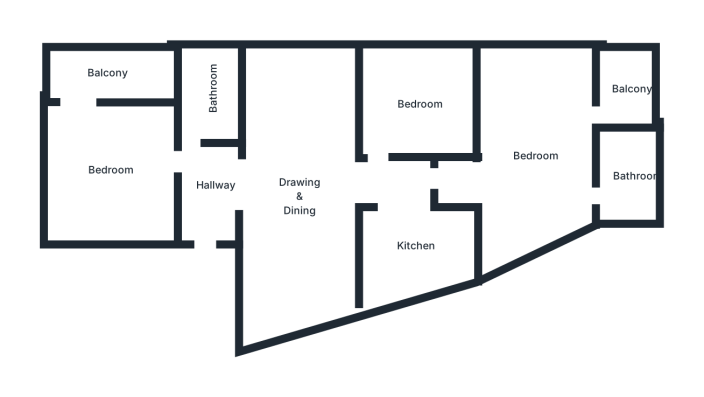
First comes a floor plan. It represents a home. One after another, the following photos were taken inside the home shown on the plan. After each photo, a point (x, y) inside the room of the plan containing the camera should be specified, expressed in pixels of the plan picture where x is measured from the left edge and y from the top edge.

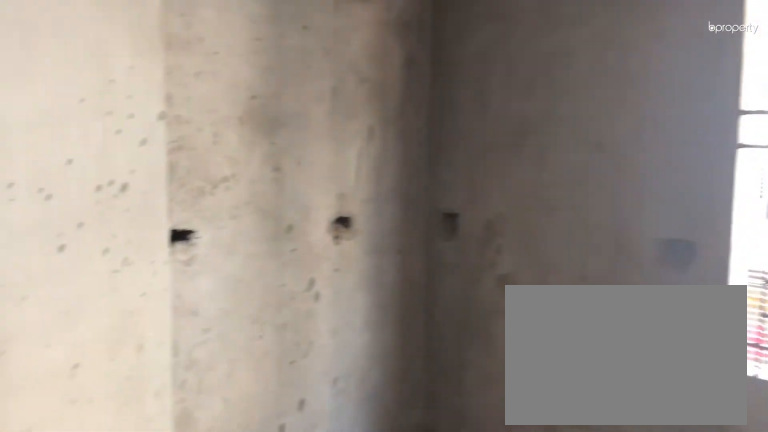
(299, 195)
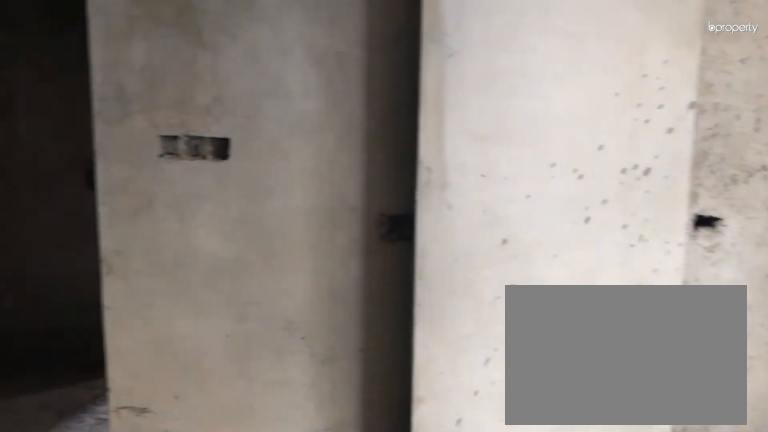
(299, 195)
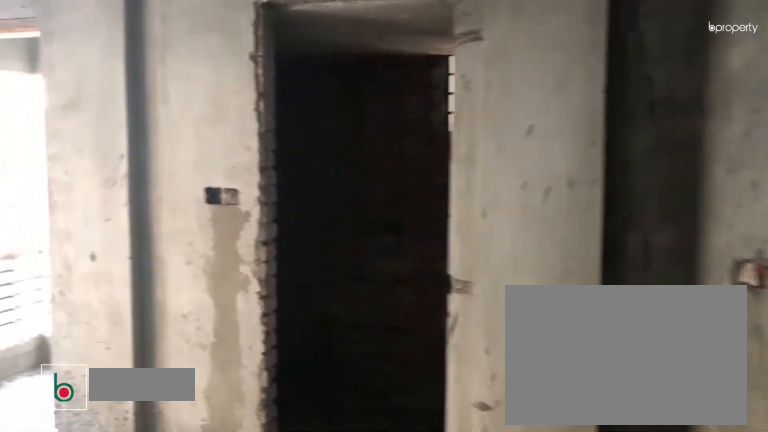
(535, 155)
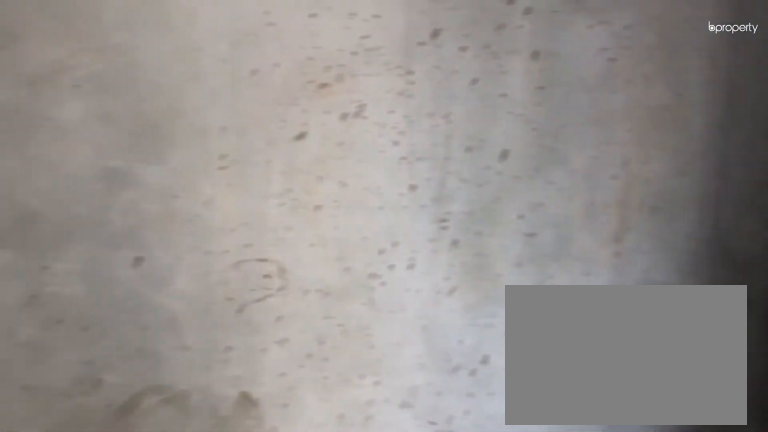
(535, 155)
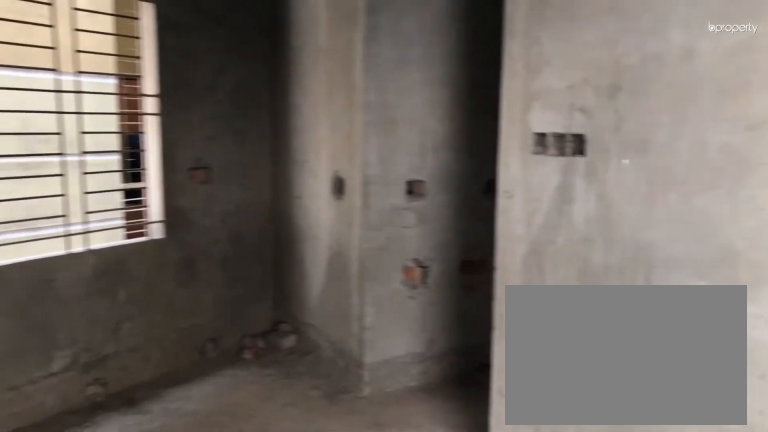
(535, 155)
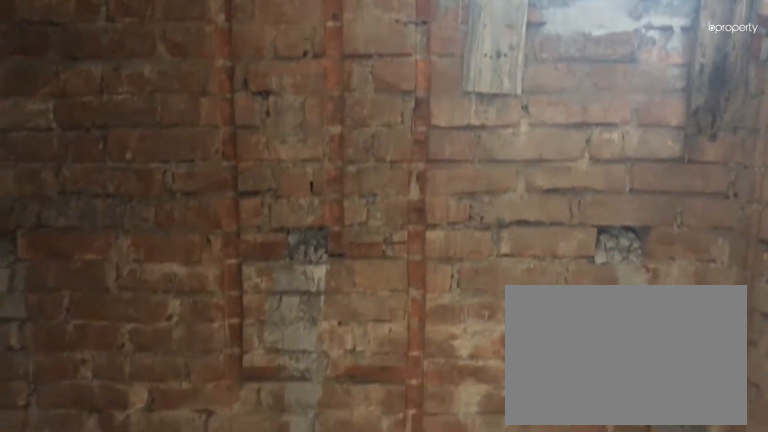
(629, 181)
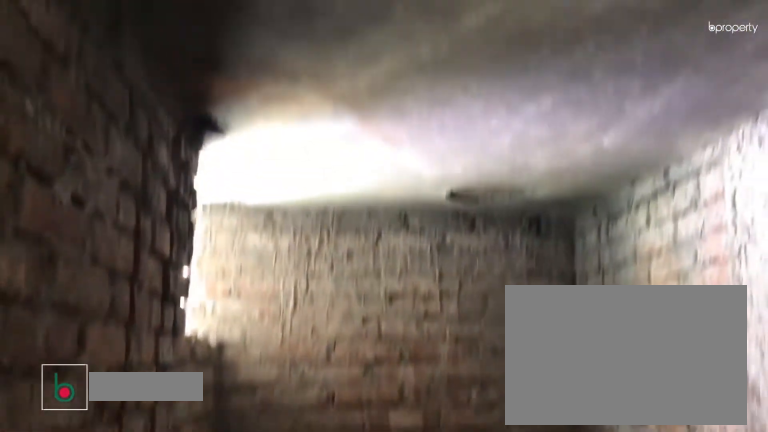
(214, 86)
